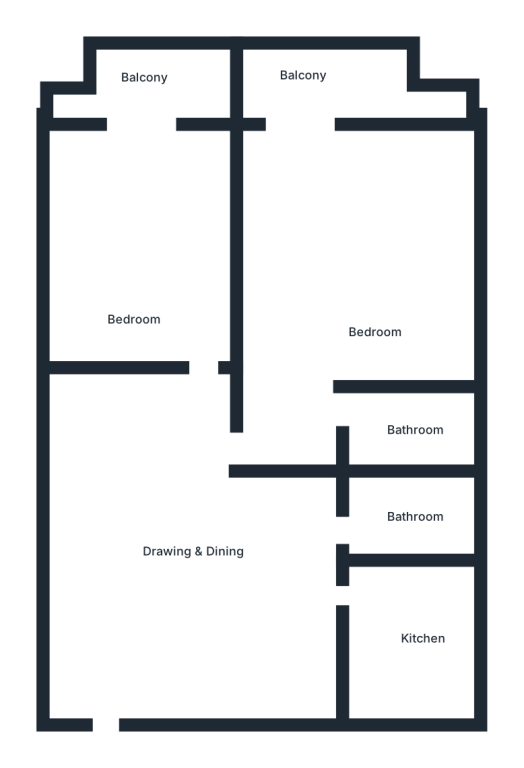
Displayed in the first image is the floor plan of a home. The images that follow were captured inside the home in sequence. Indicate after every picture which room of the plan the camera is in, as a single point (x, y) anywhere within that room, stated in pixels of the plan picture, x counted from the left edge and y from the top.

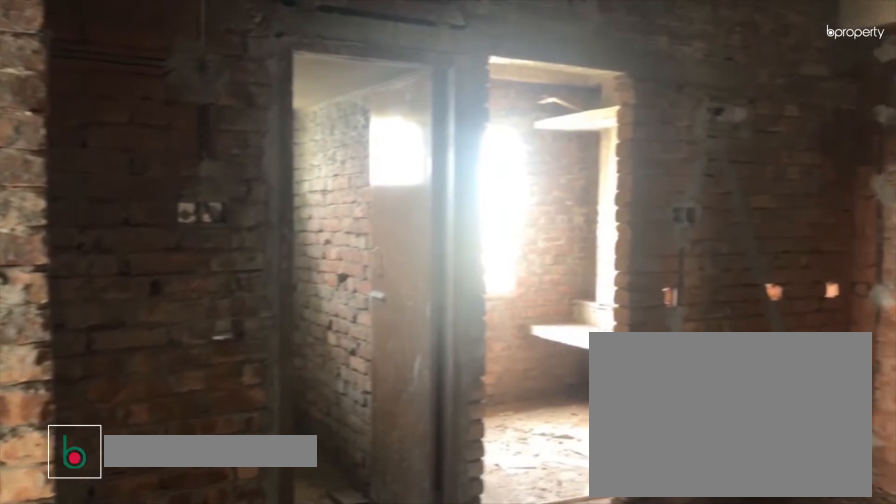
(185, 532)
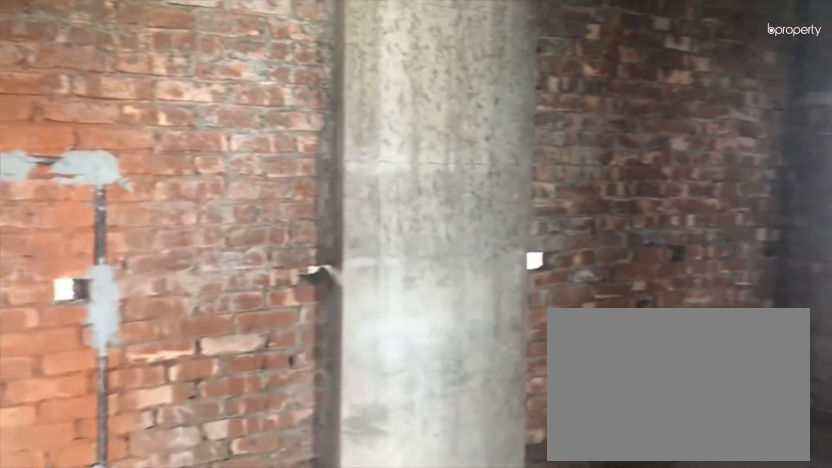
(186, 531)
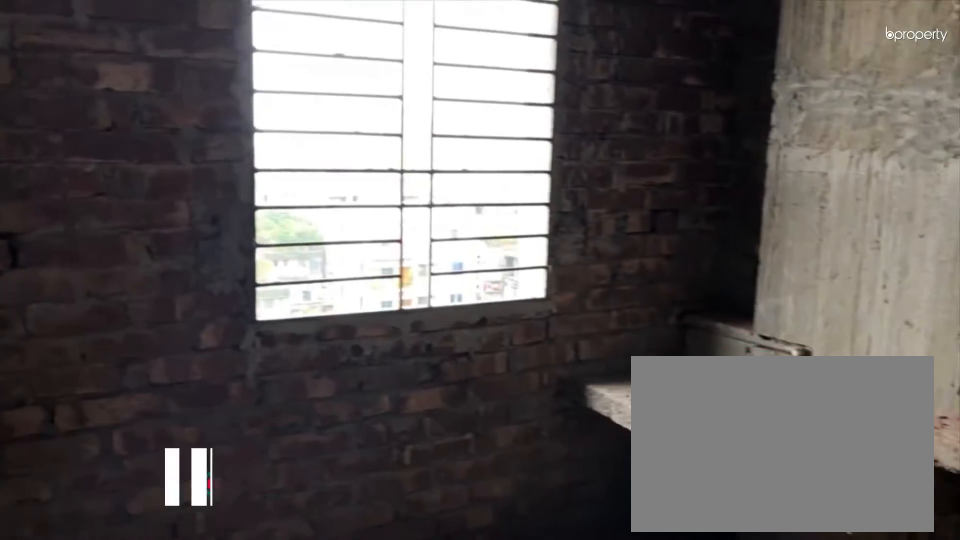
(411, 630)
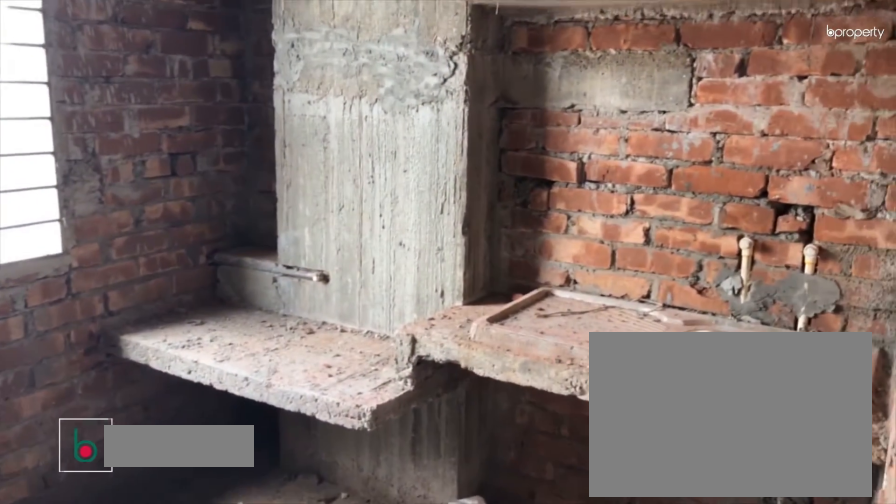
(411, 630)
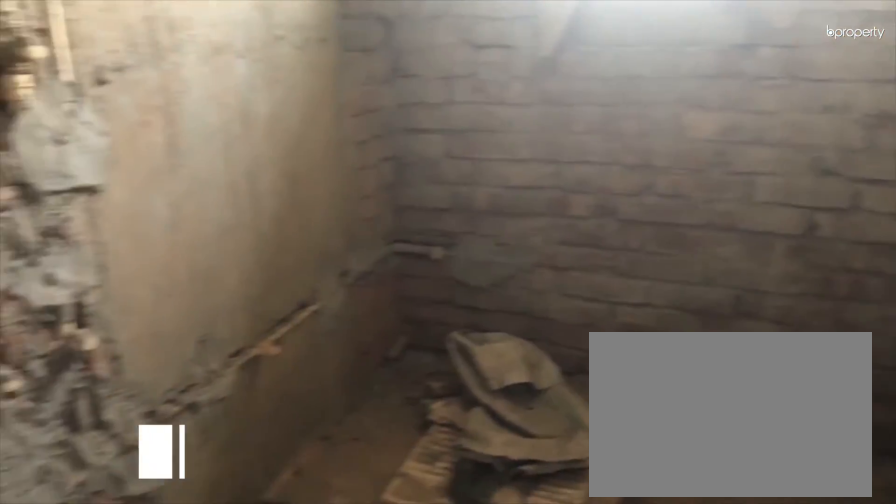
(406, 521)
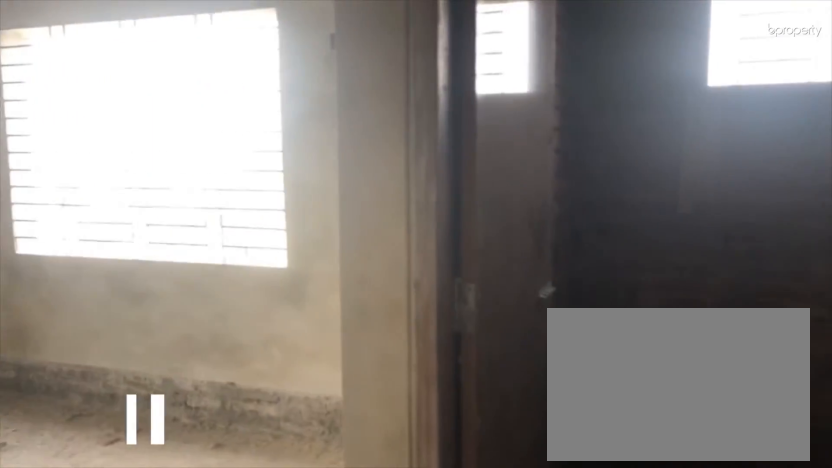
(298, 428)
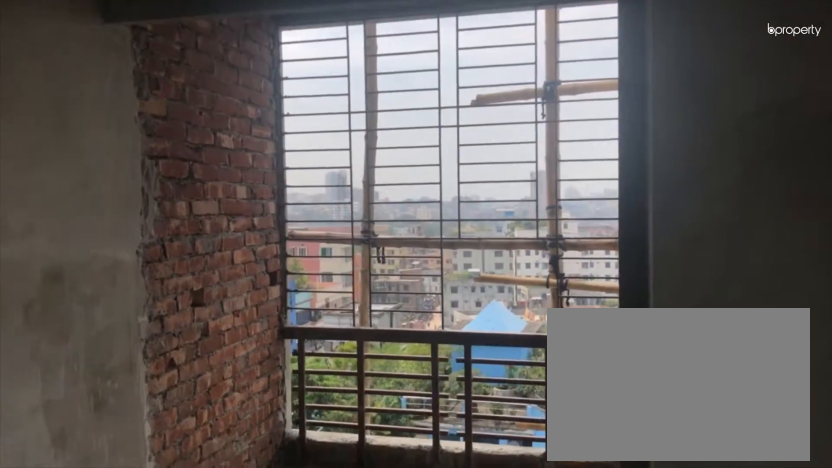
(375, 254)
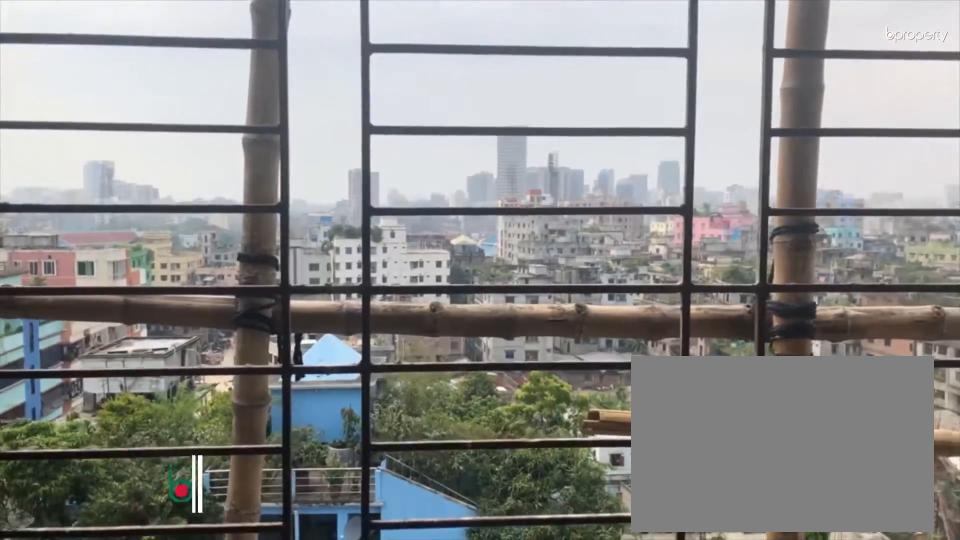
(310, 55)
